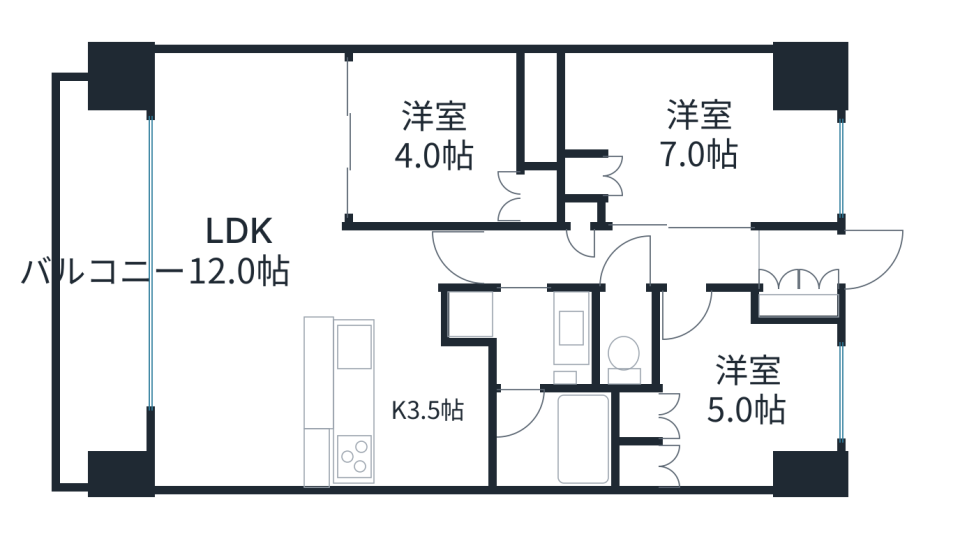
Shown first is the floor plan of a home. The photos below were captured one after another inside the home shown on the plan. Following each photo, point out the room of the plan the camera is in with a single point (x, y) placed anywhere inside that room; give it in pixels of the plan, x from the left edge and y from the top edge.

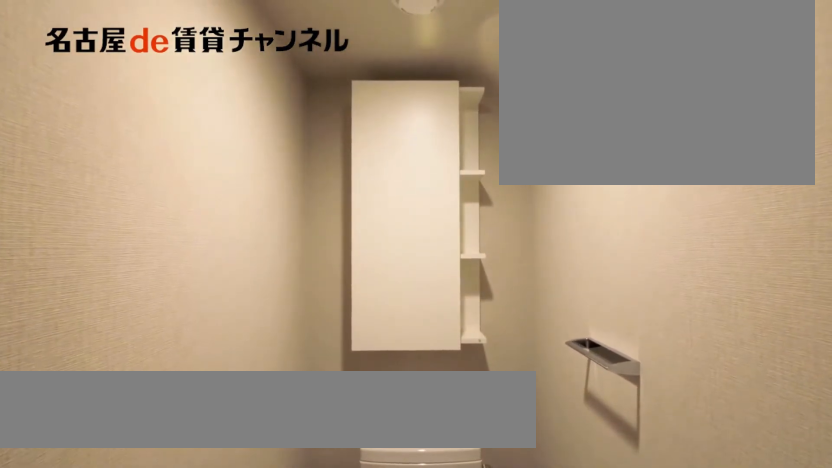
(627, 341)
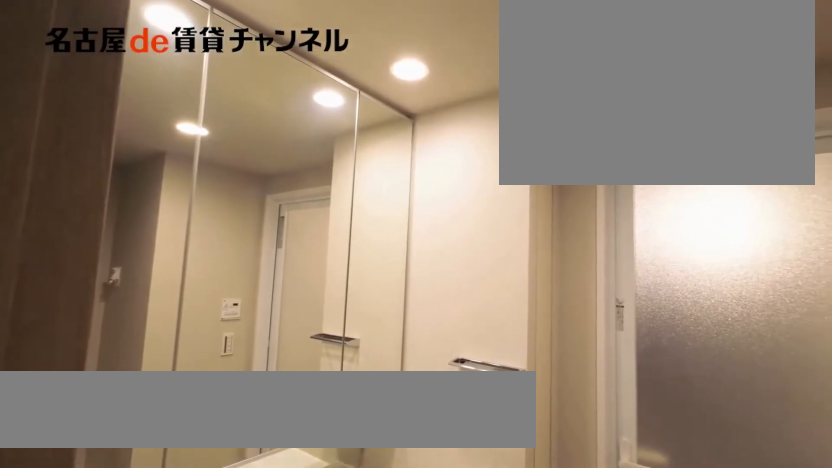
(527, 334)
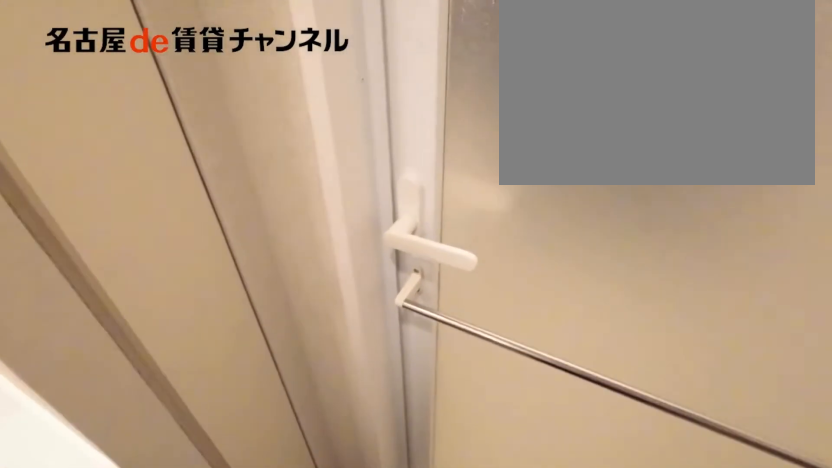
(527, 334)
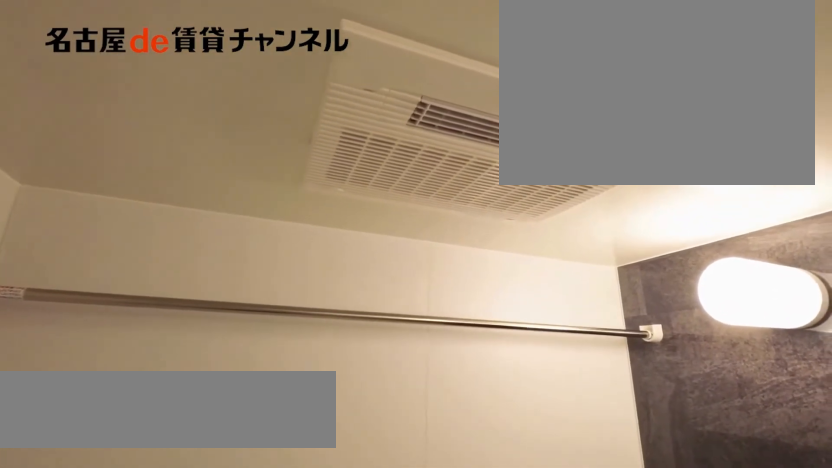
(548, 438)
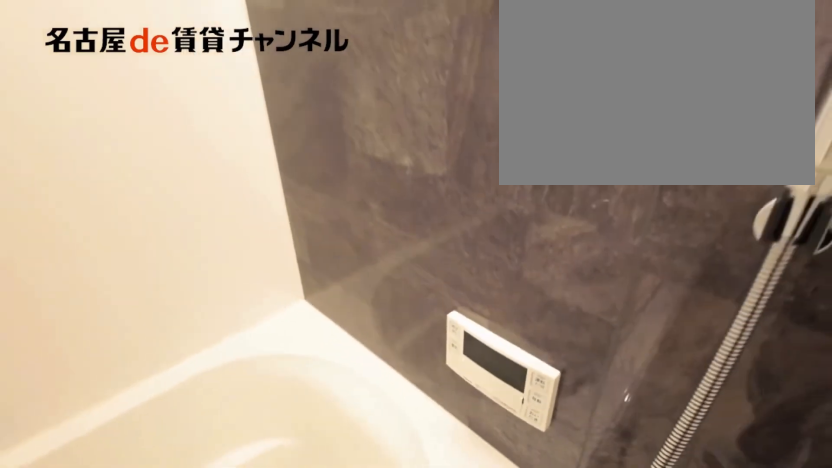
(548, 438)
